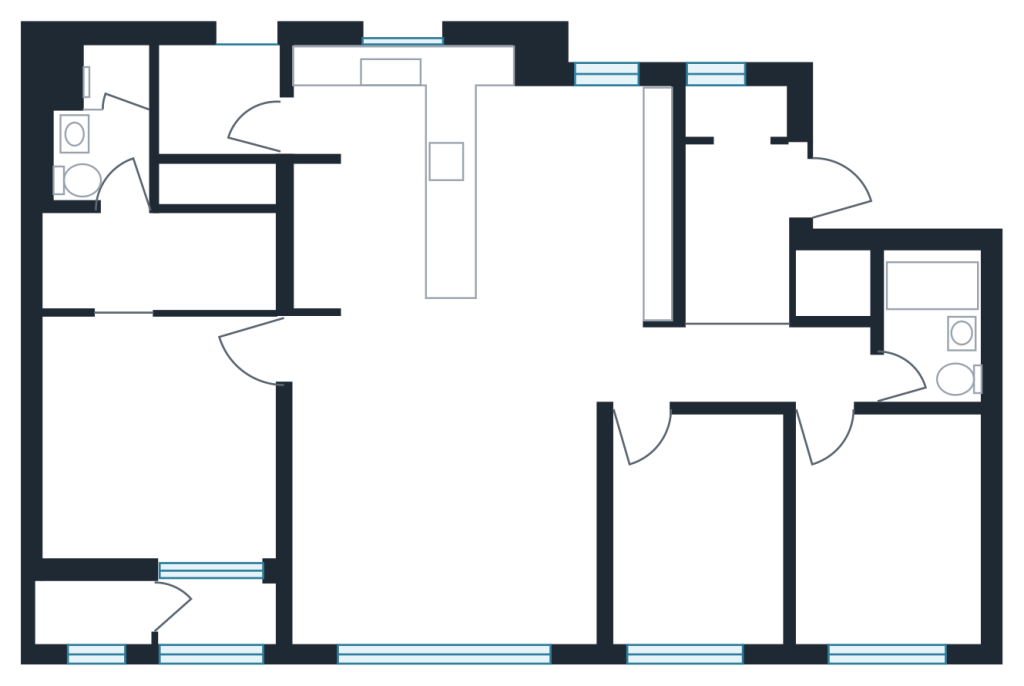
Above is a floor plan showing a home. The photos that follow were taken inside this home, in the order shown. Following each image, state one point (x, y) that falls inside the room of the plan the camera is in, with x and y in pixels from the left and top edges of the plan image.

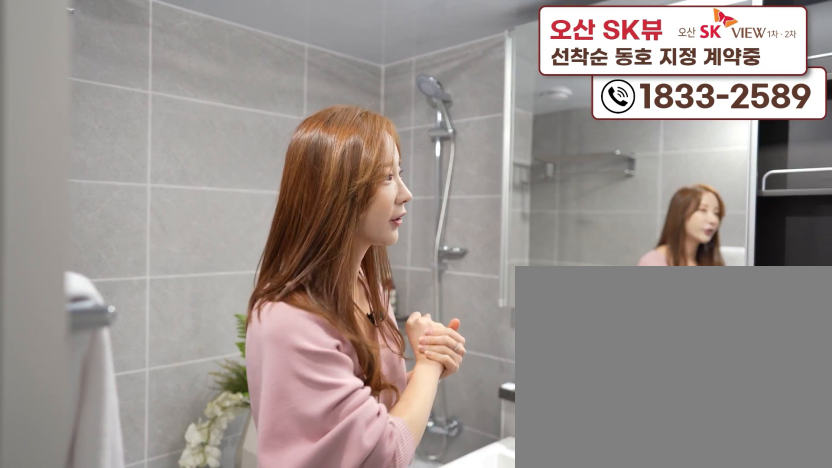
(940, 357)
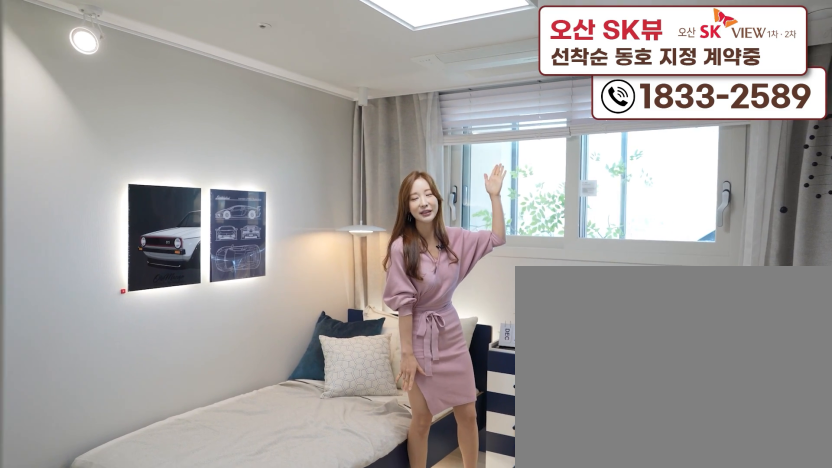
(879, 583)
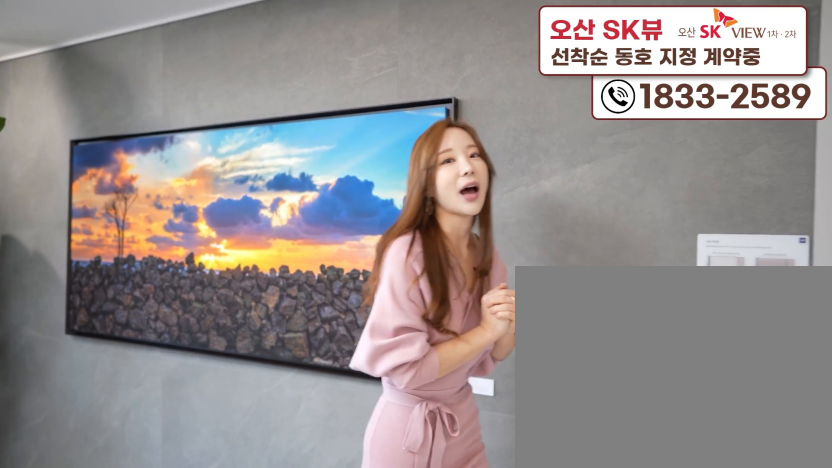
(449, 565)
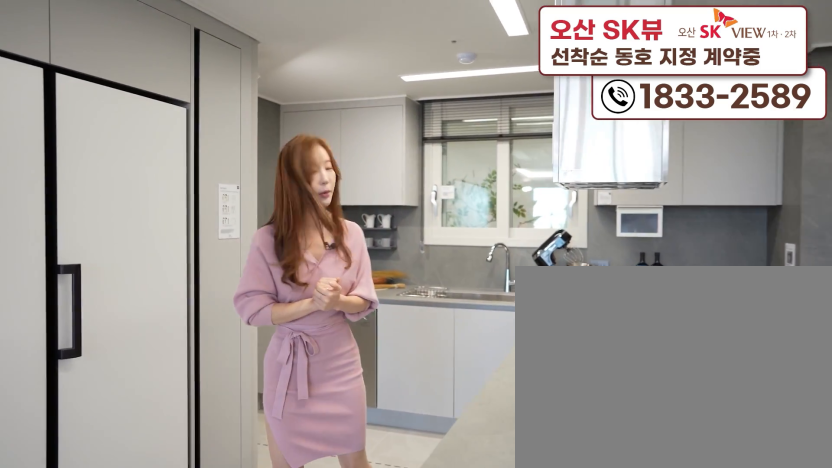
(408, 324)
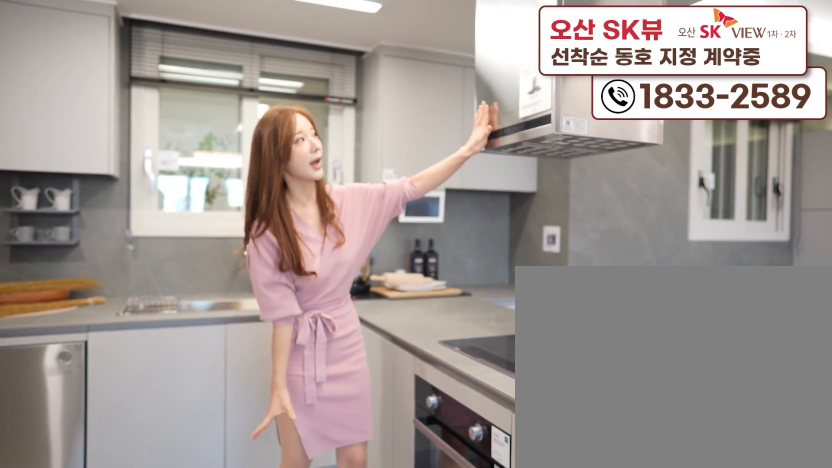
(408, 324)
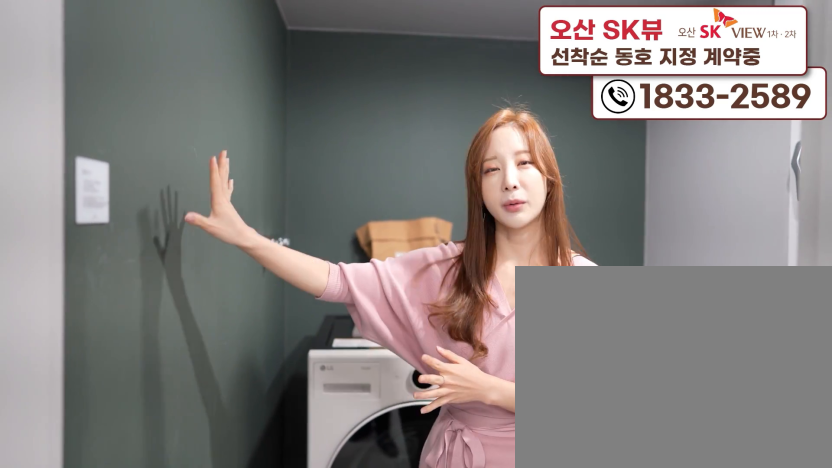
(232, 116)
